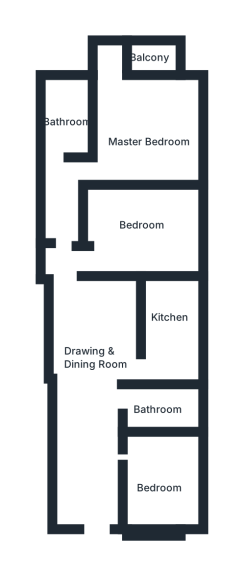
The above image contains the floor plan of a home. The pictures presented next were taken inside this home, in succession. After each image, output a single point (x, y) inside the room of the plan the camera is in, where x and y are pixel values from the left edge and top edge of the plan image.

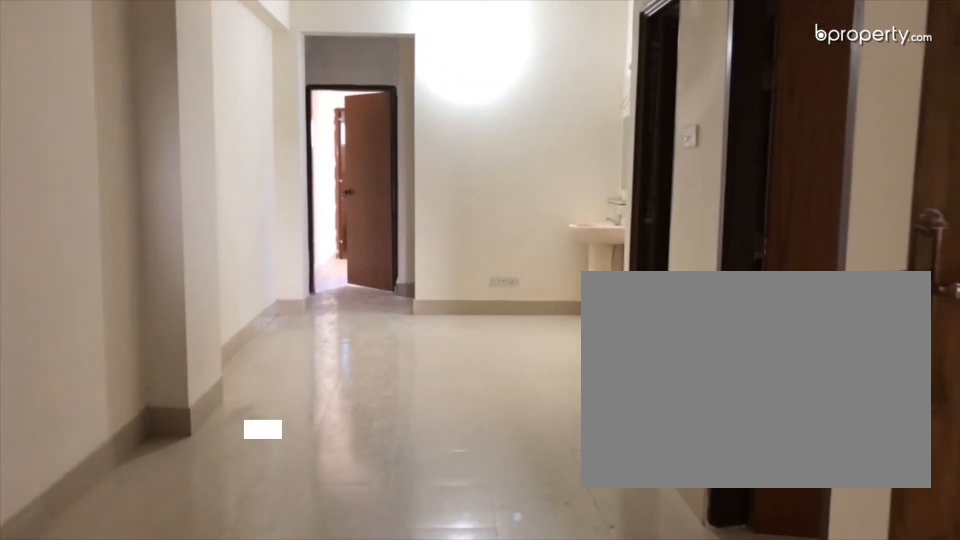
(88, 449)
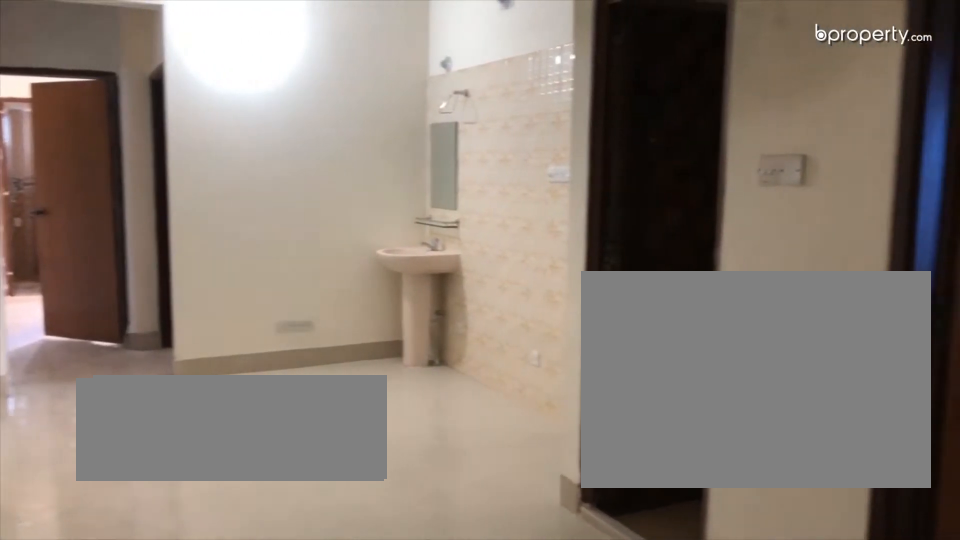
(88, 449)
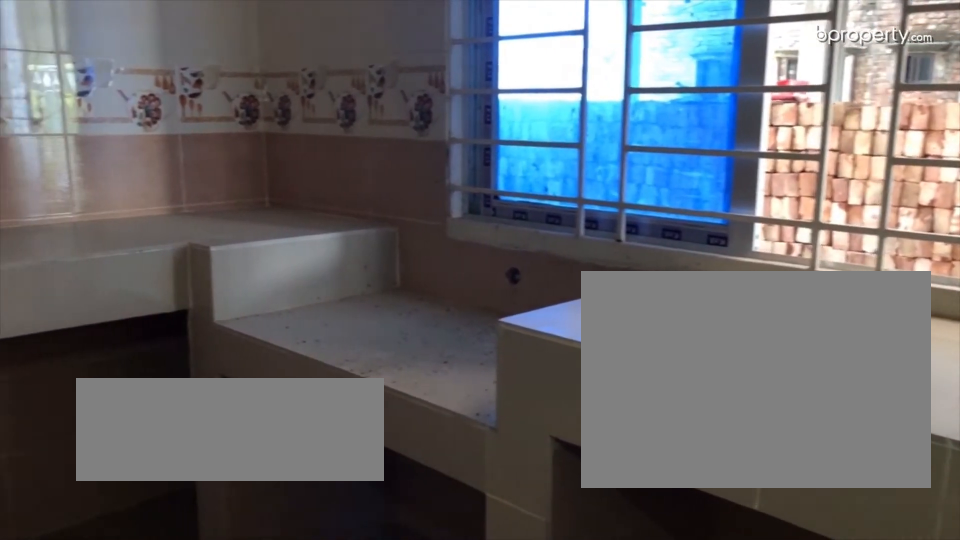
(170, 337)
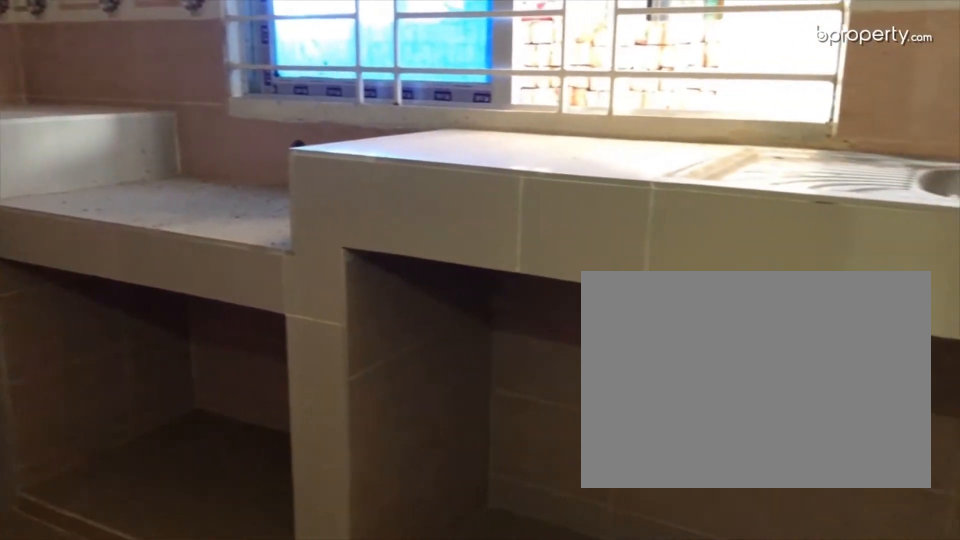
(170, 337)
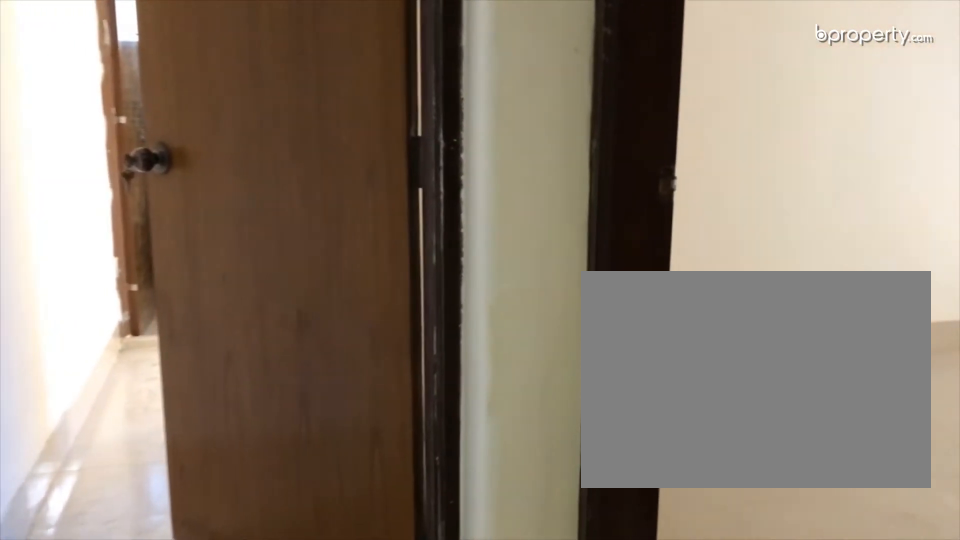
(124, 250)
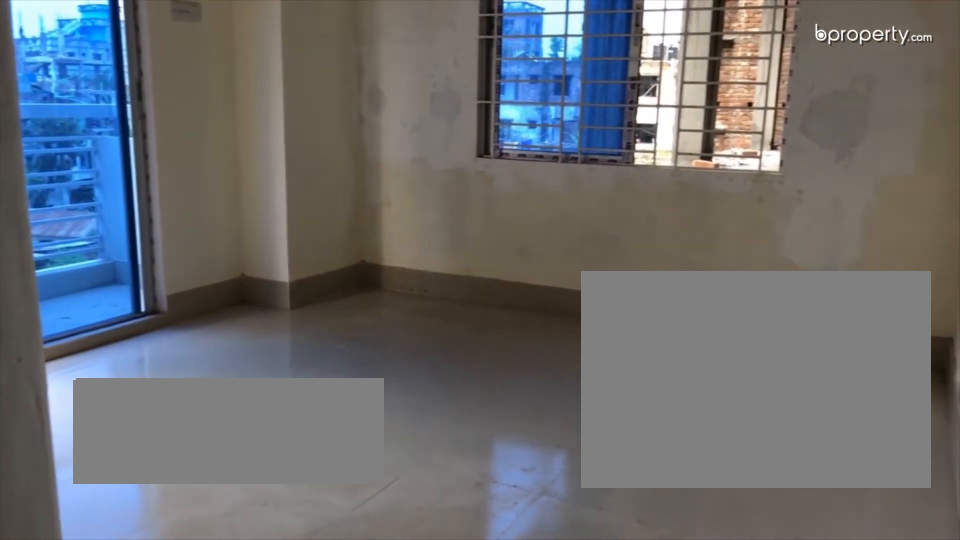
(155, 140)
